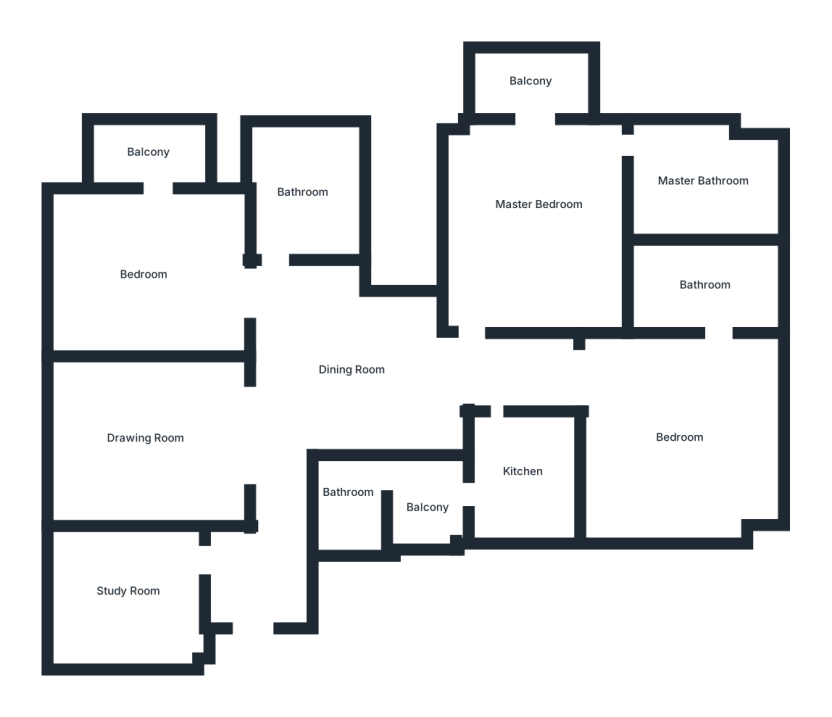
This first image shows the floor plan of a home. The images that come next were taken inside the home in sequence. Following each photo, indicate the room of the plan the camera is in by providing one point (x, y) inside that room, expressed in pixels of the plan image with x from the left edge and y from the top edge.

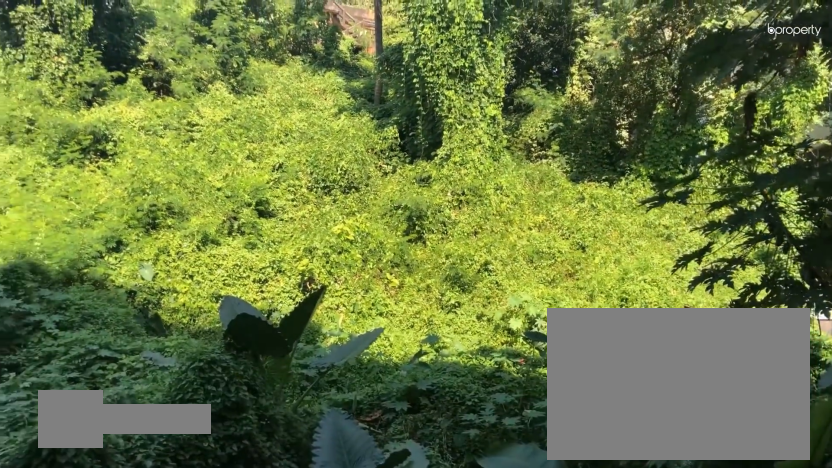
(532, 80)
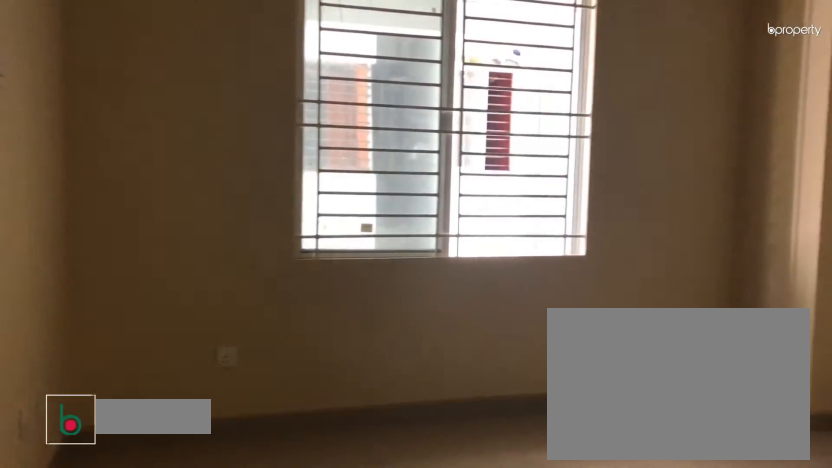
(678, 436)
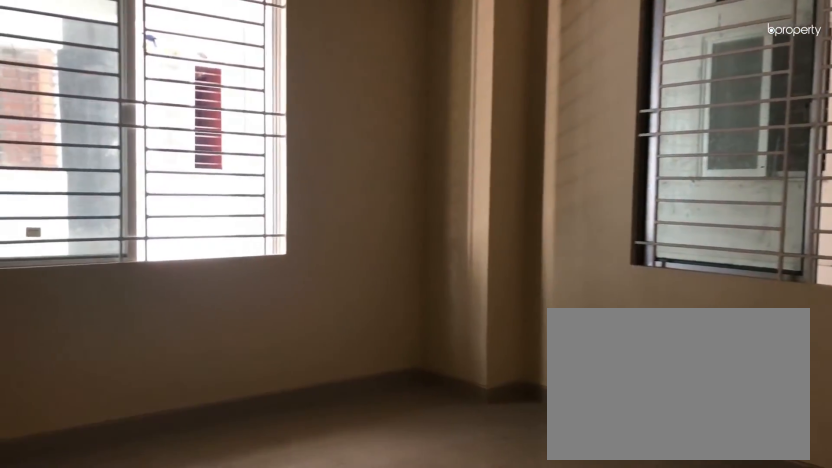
(678, 436)
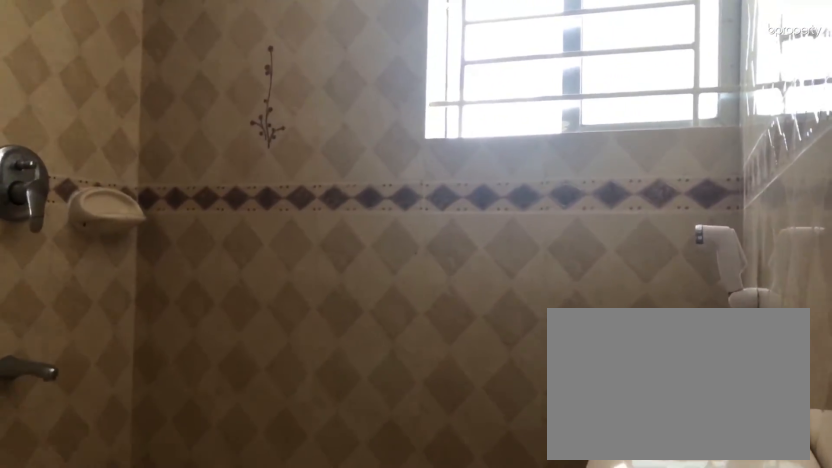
(705, 284)
